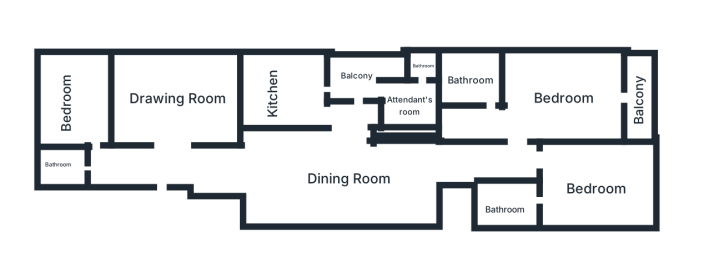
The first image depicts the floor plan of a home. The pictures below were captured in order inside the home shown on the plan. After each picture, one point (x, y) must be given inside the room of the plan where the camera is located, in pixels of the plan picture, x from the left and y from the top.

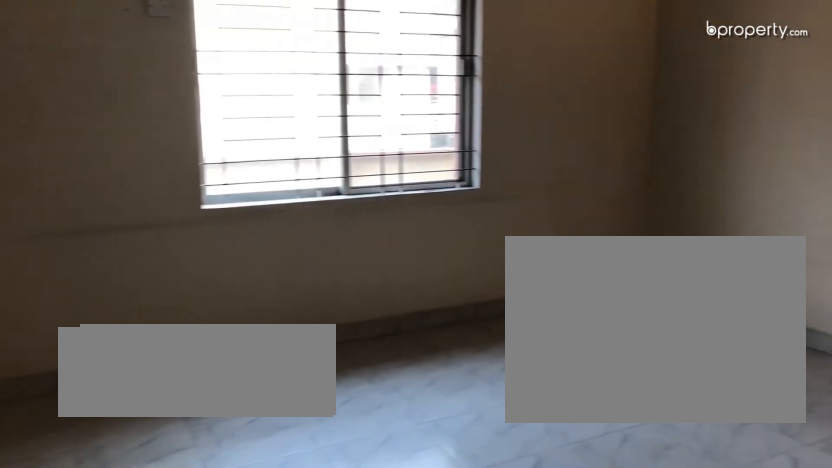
(169, 104)
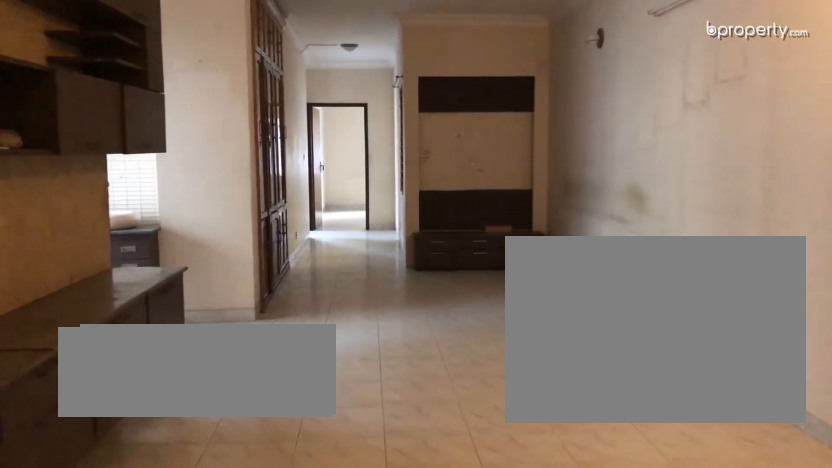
(293, 172)
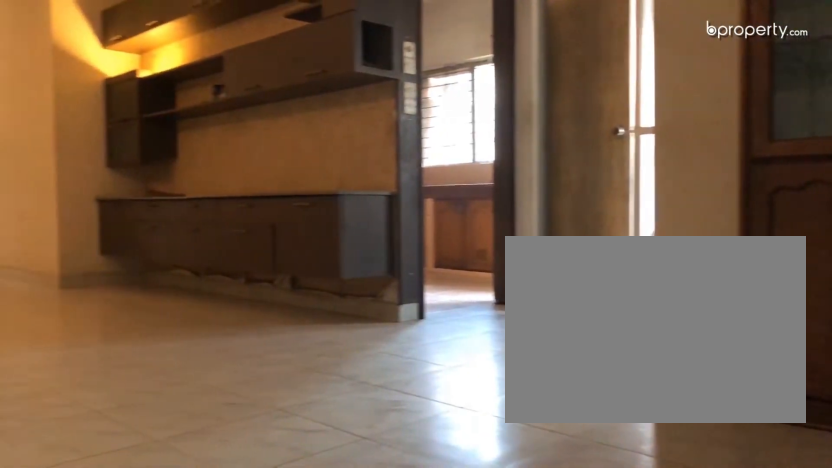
(294, 173)
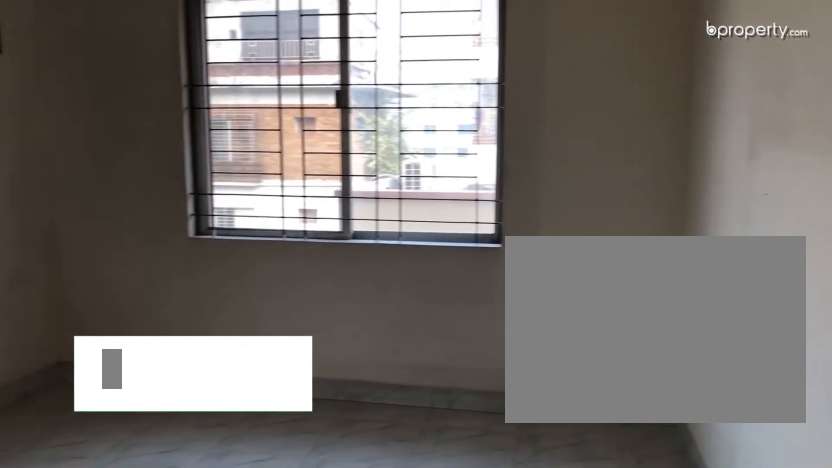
(65, 97)
